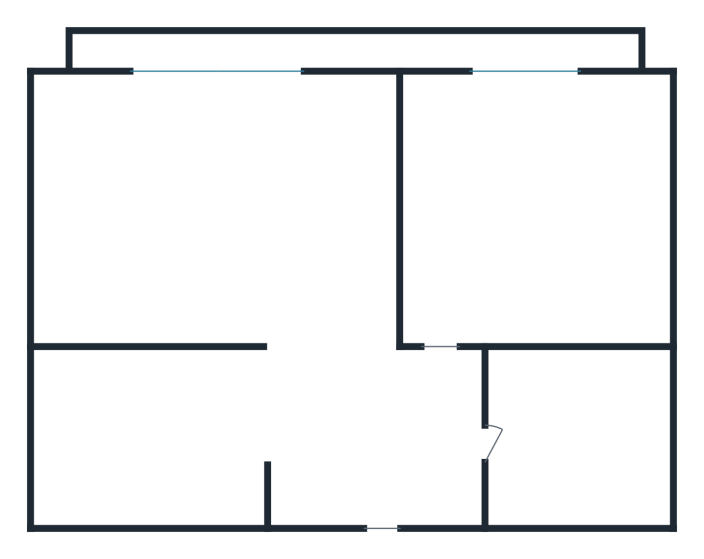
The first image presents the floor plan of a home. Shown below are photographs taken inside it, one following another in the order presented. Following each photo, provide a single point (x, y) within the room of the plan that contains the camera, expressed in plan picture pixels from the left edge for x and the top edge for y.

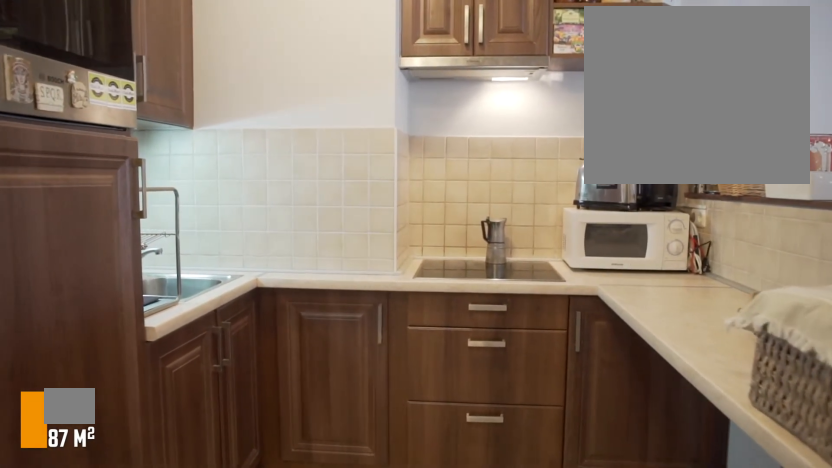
(254, 448)
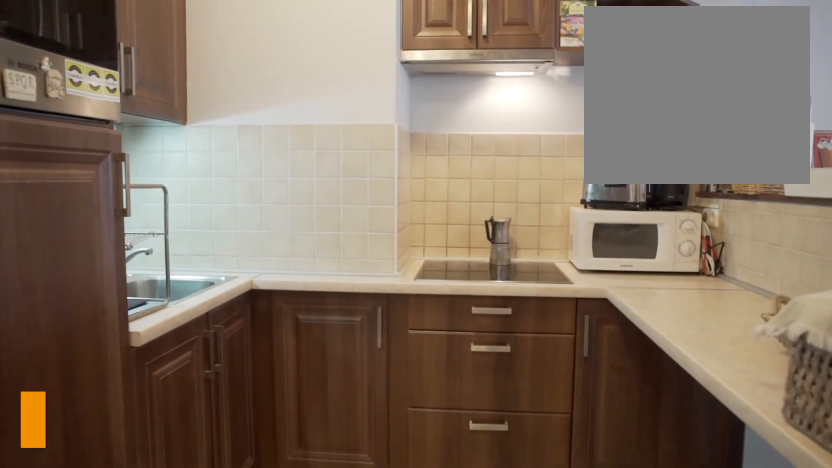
(237, 448)
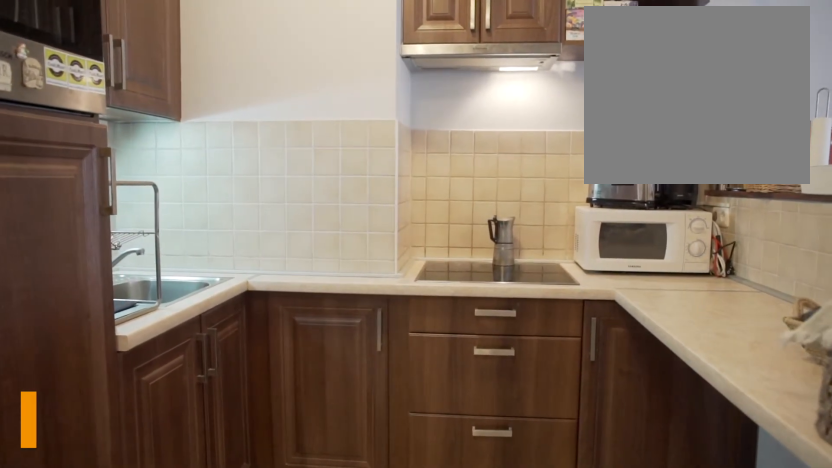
(224, 448)
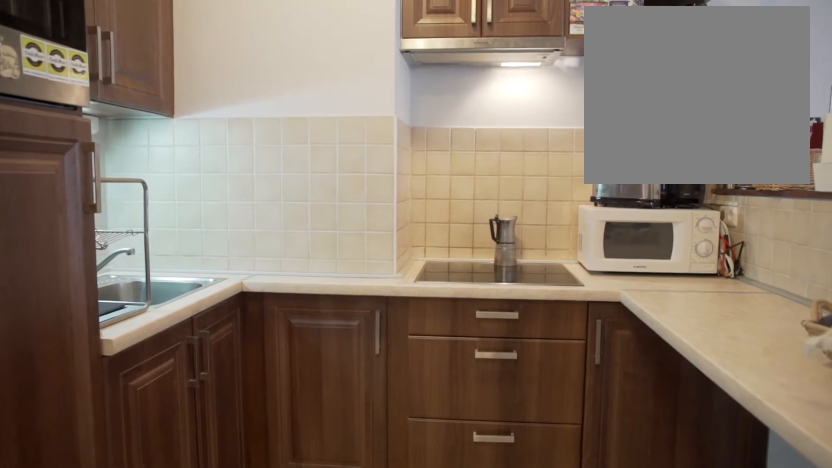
(215, 448)
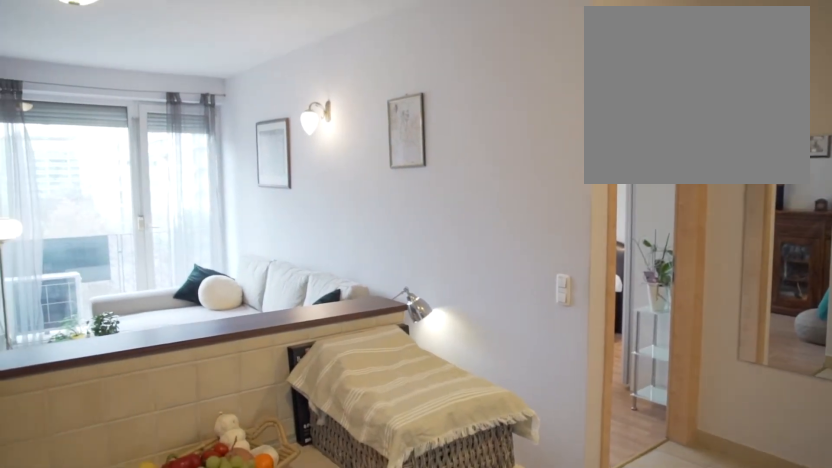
(118, 444)
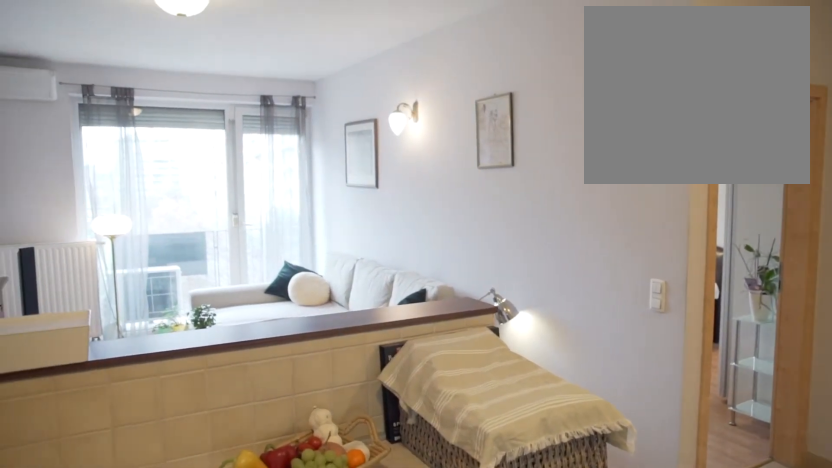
(118, 444)
